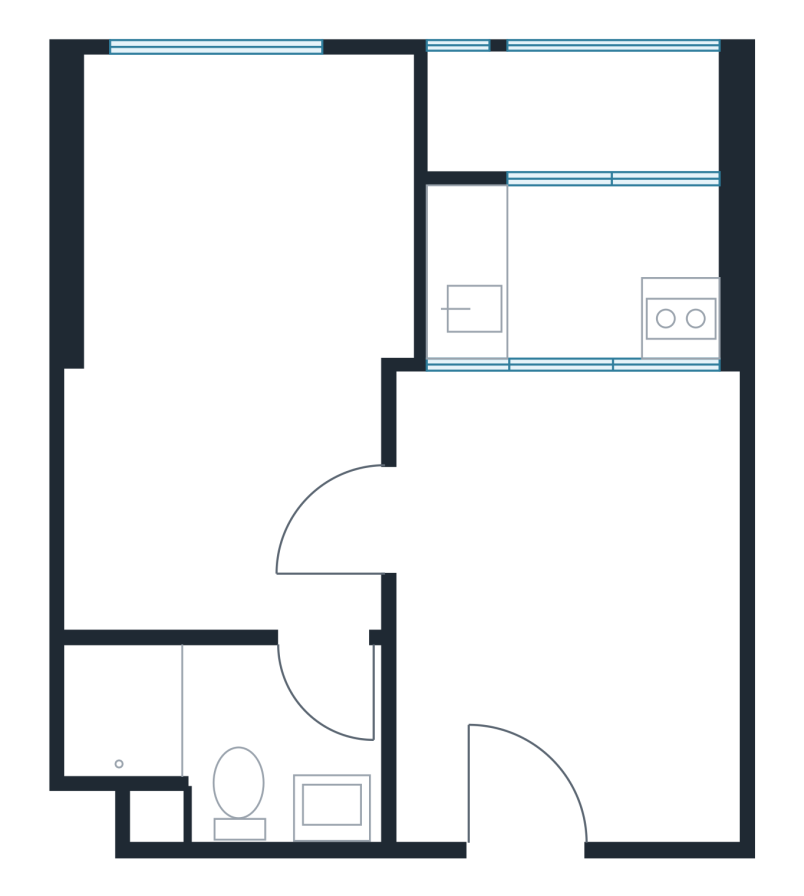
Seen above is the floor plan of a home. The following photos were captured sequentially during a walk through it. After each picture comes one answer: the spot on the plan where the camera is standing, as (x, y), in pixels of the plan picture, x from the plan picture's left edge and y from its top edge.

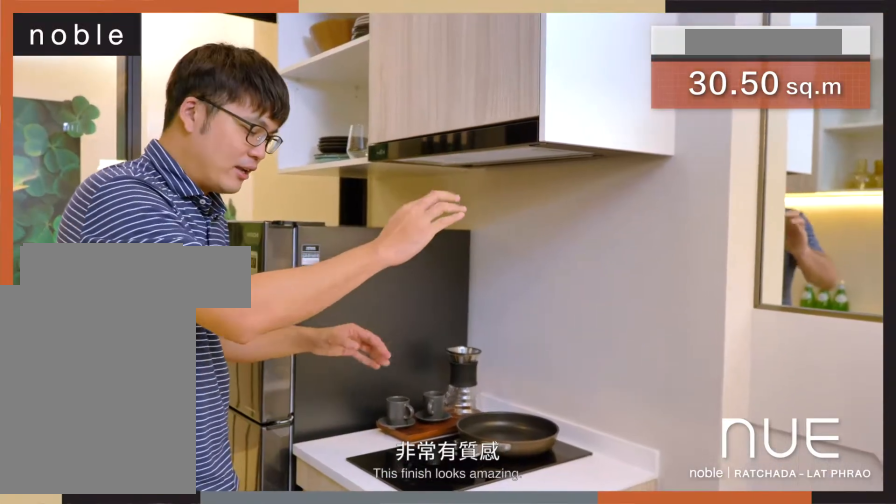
(571, 340)
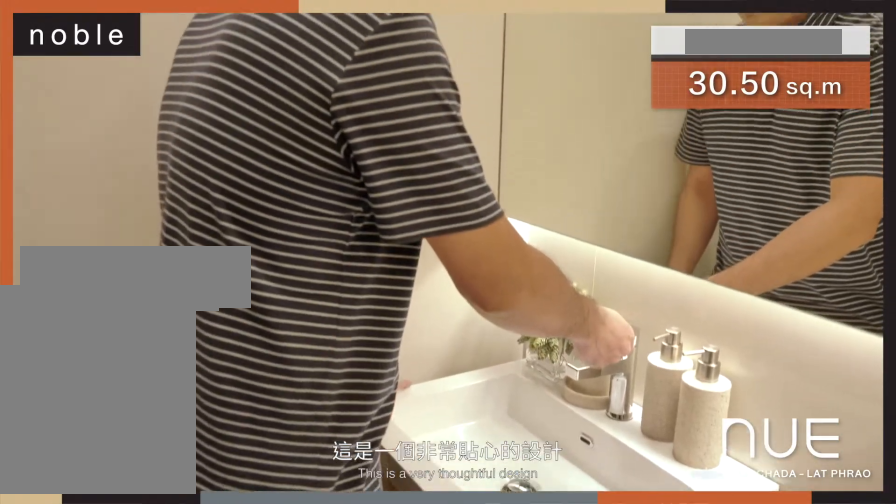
(343, 640)
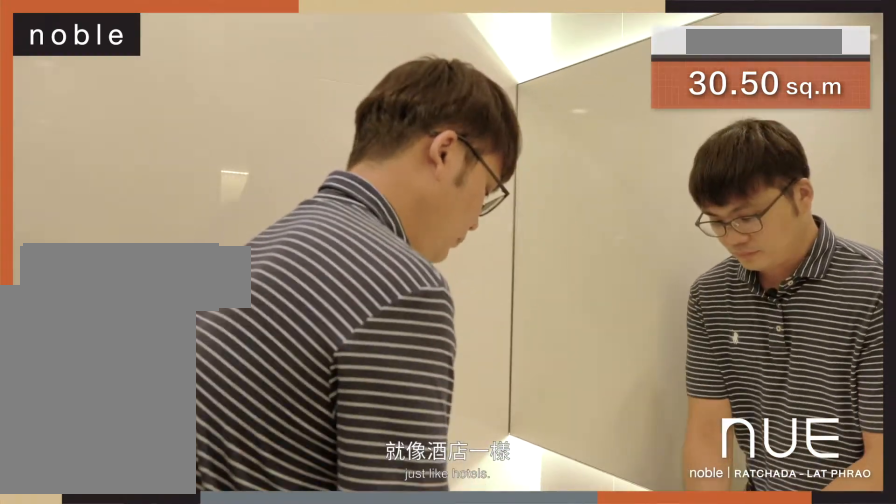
(346, 636)
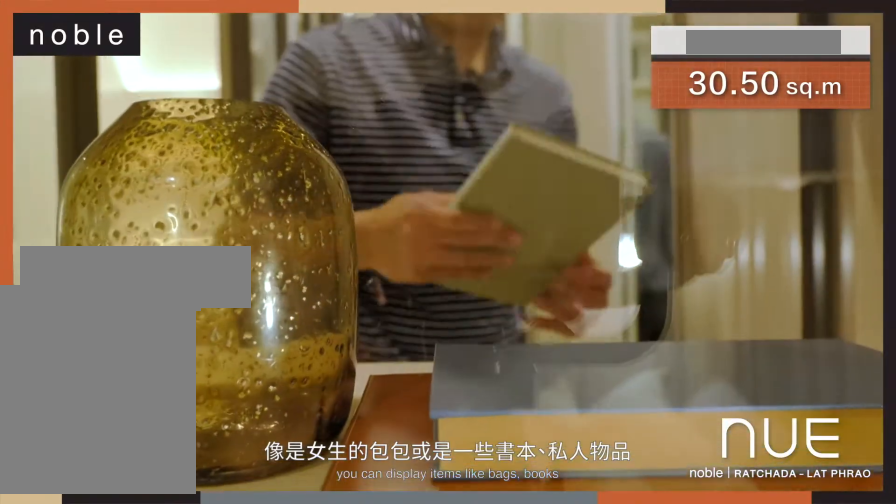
(331, 455)
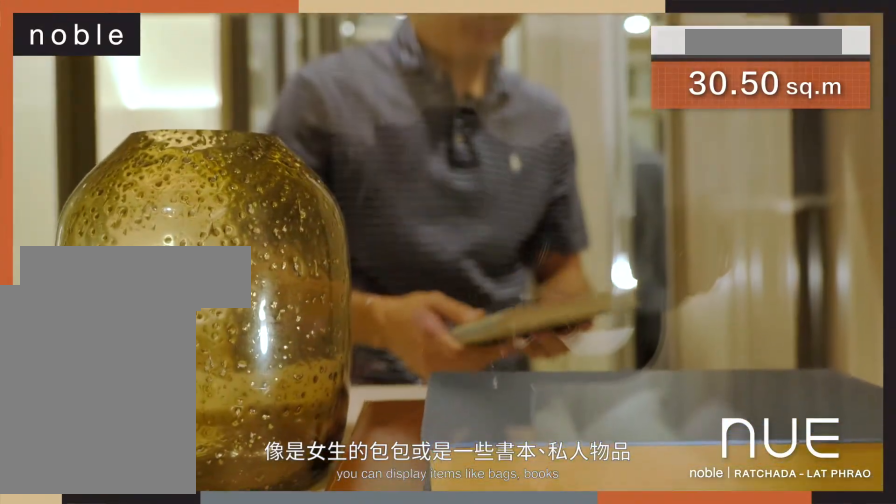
(341, 442)
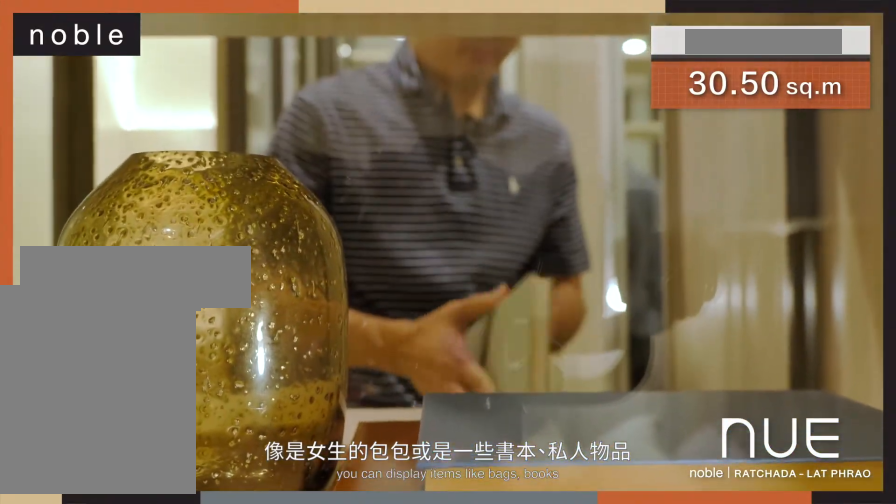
(328, 454)
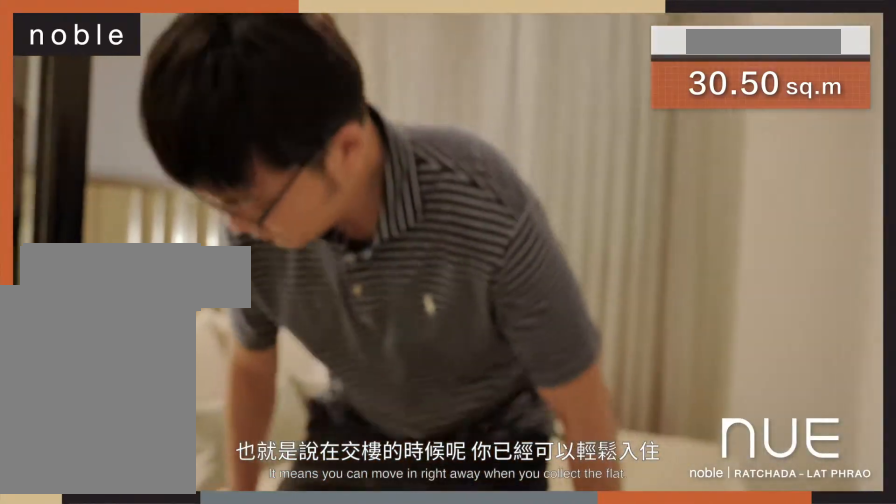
(340, 446)
